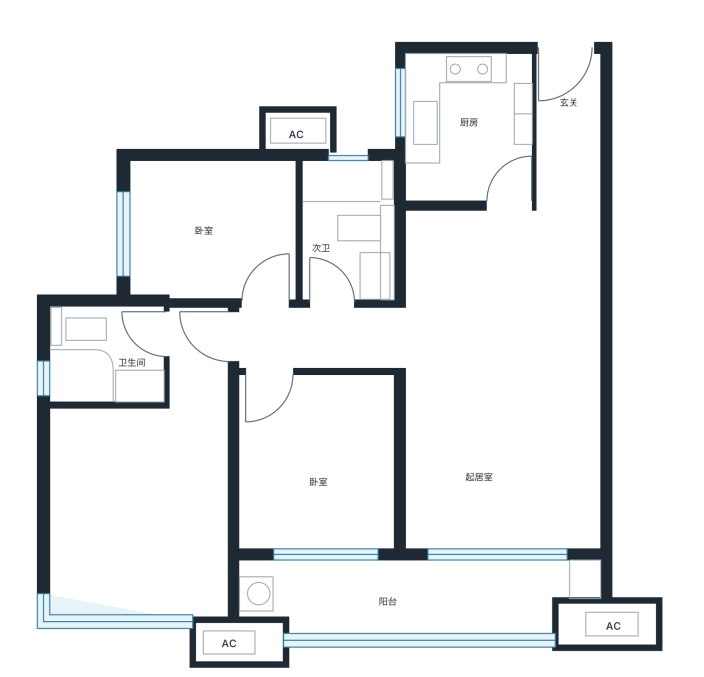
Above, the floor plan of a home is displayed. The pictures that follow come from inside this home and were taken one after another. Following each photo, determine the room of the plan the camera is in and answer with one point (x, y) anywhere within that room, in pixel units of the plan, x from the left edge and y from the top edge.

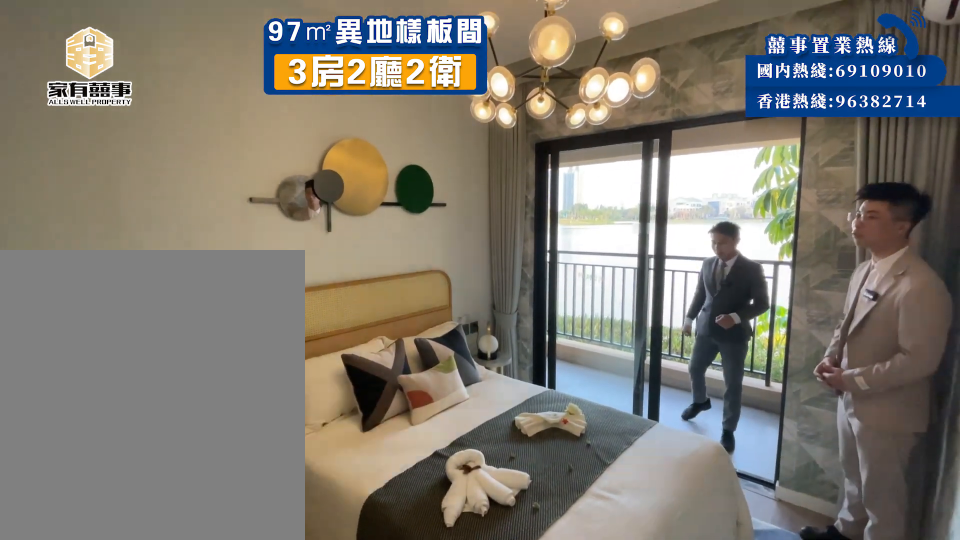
(277, 521)
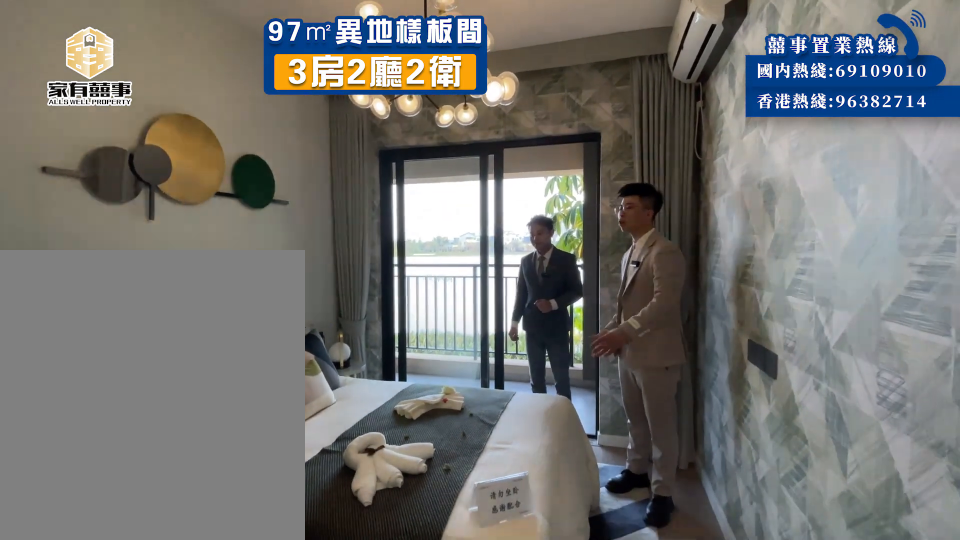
(261, 521)
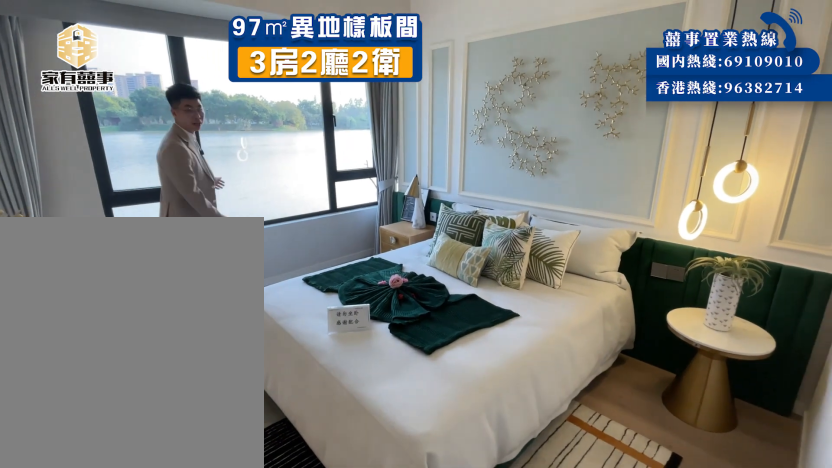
(198, 592)
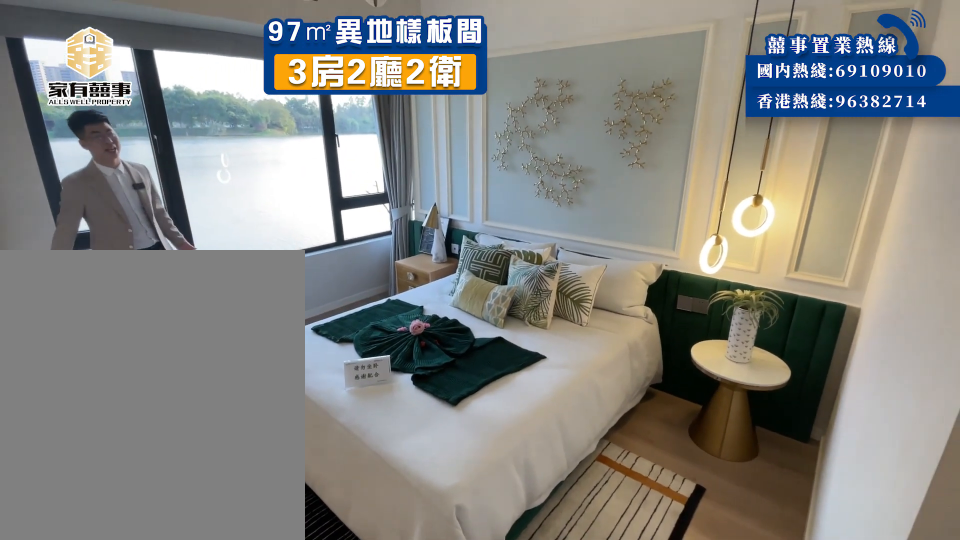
(188, 601)
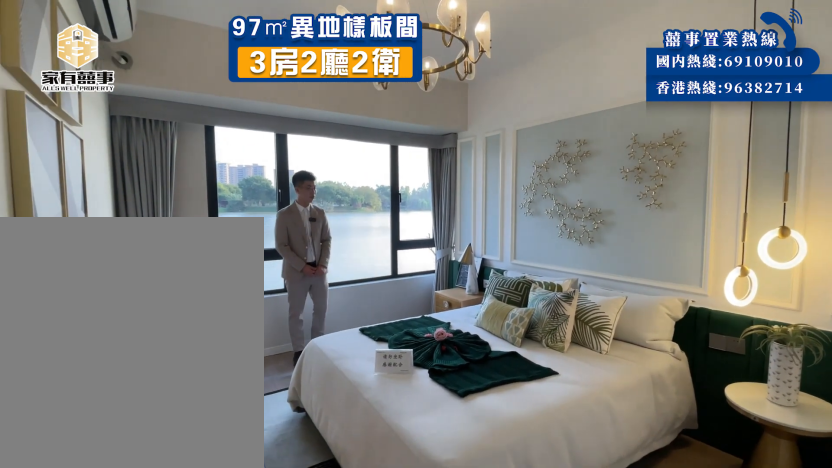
(139, 589)
